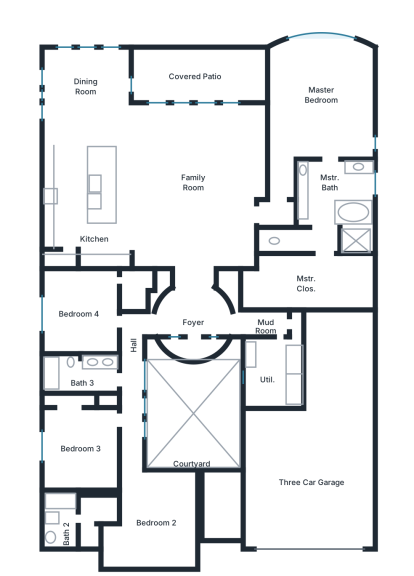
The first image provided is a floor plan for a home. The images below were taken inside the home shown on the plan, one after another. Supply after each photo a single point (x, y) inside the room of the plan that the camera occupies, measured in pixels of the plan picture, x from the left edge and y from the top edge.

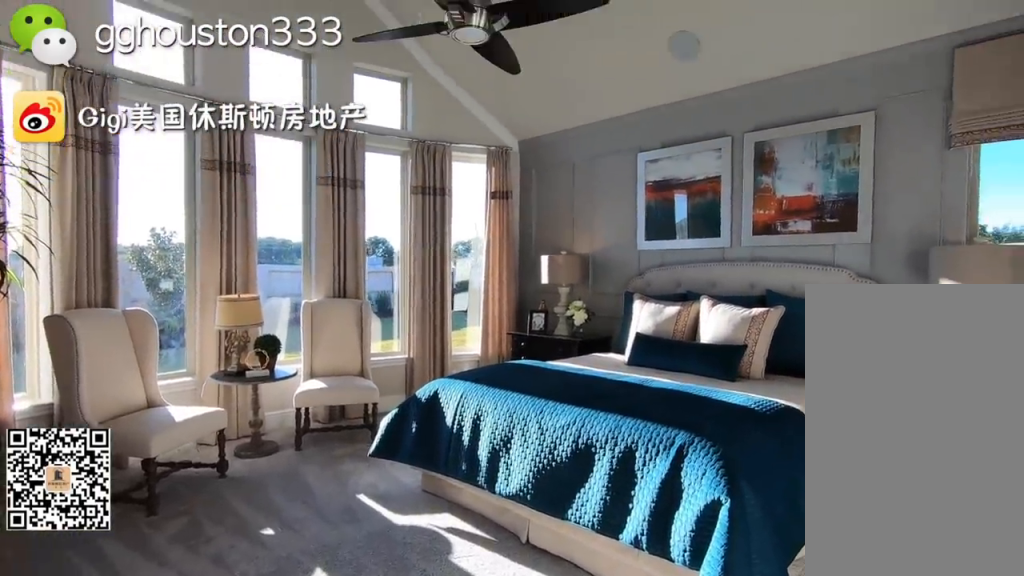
(322, 90)
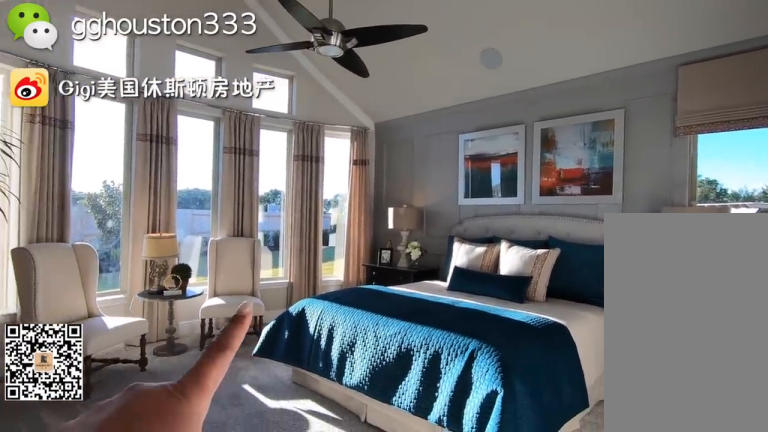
(322, 90)
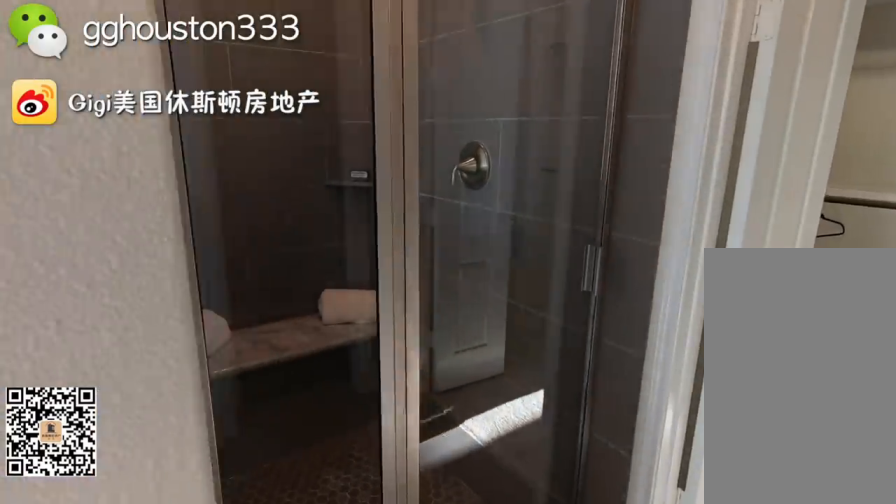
(329, 193)
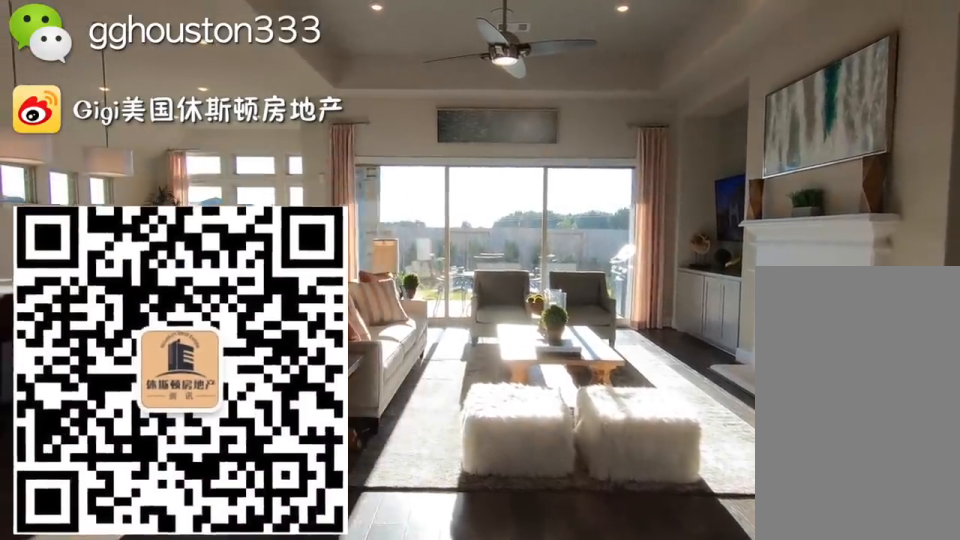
(199, 169)
